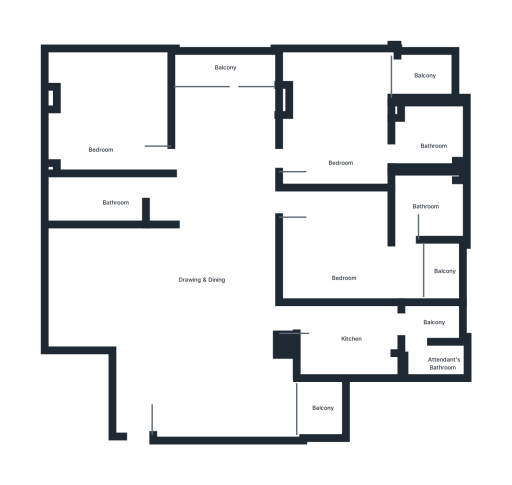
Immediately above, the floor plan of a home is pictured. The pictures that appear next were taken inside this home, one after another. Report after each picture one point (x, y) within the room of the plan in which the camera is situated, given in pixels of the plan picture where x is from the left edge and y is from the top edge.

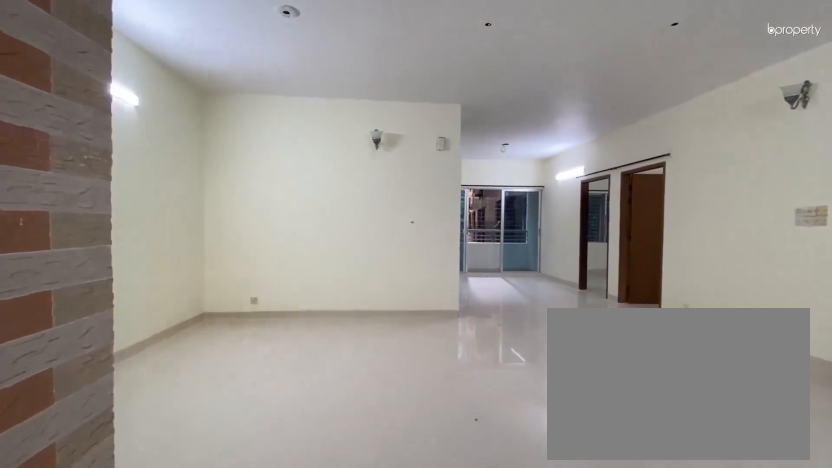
(133, 333)
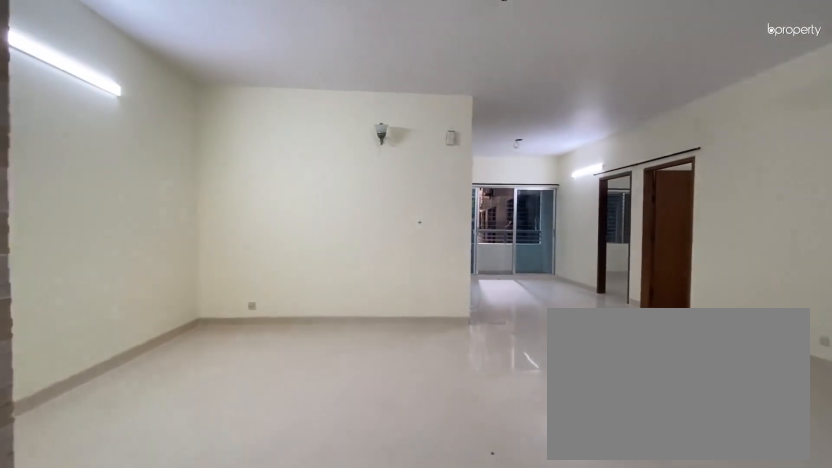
(133, 333)
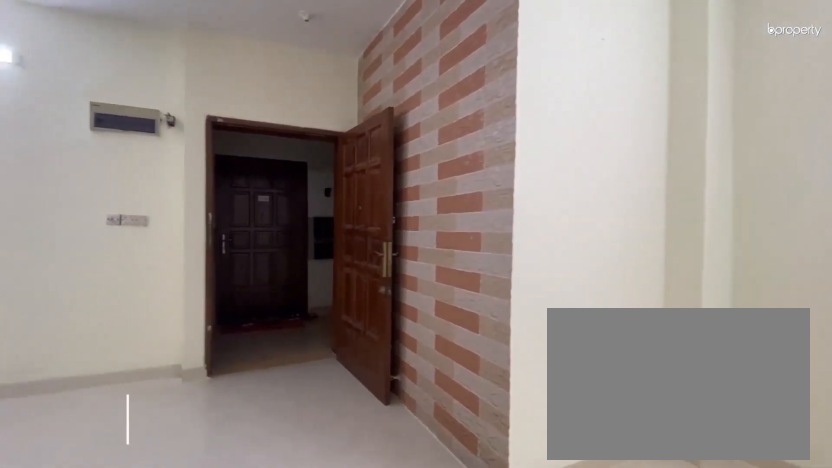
(205, 267)
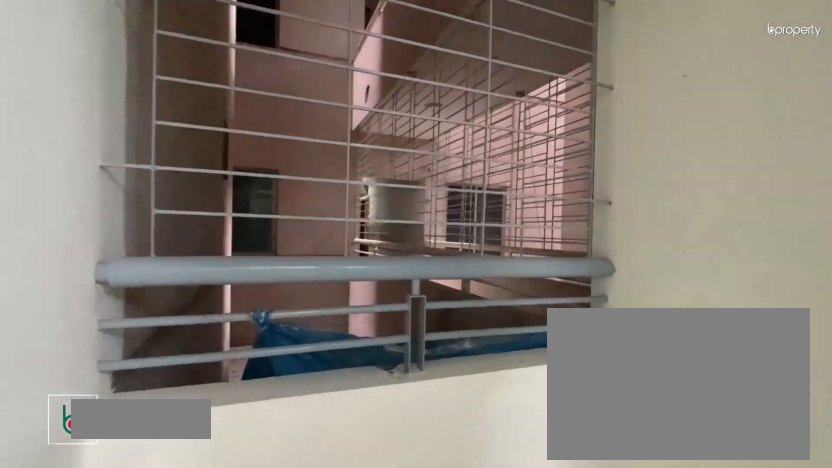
(324, 407)
